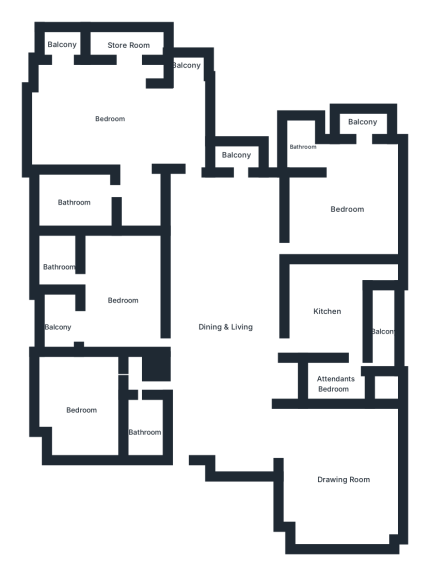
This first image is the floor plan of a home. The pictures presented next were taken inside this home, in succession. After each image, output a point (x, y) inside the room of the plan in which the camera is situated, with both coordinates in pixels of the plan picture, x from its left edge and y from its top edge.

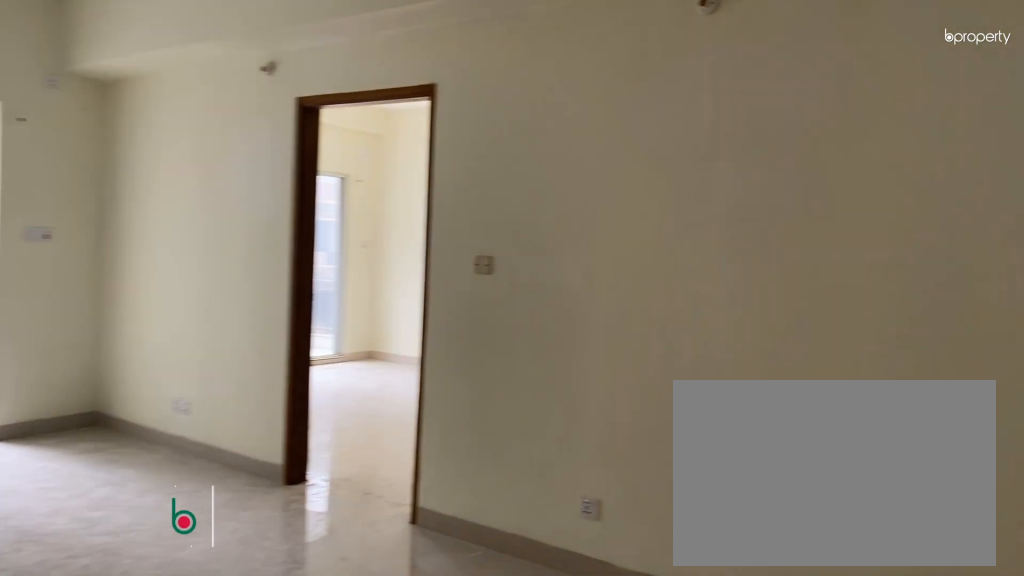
(227, 331)
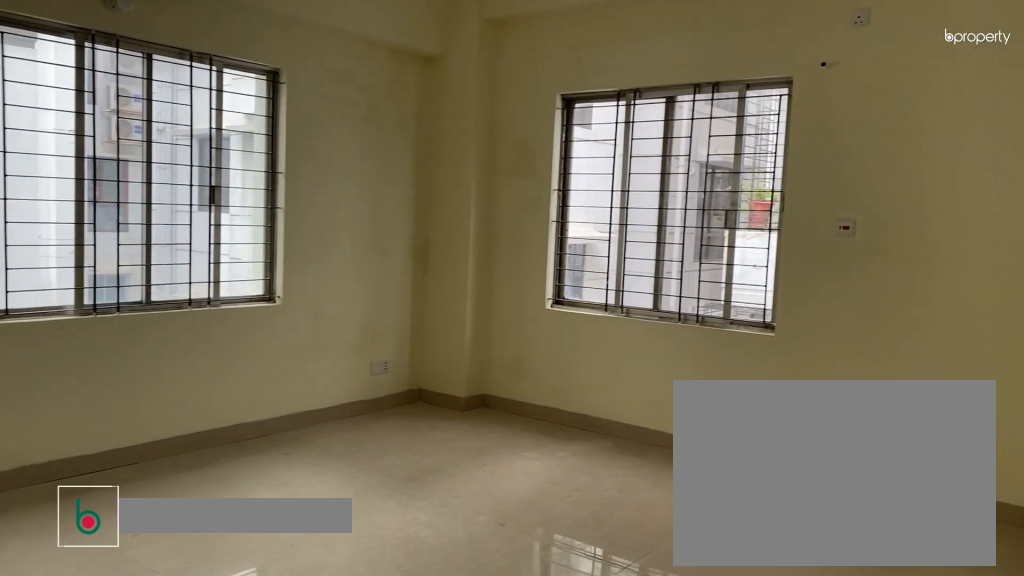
(342, 480)
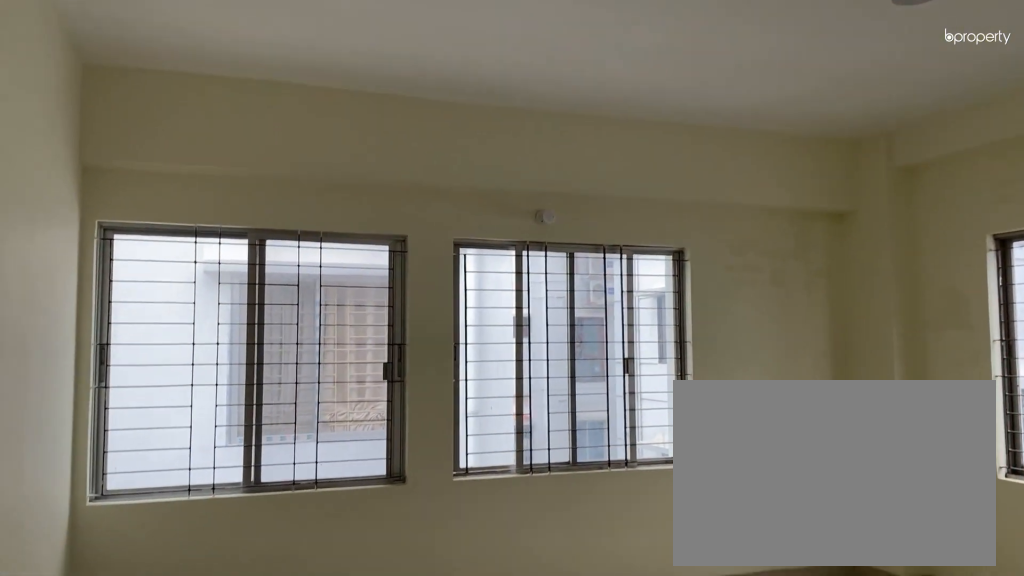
(342, 480)
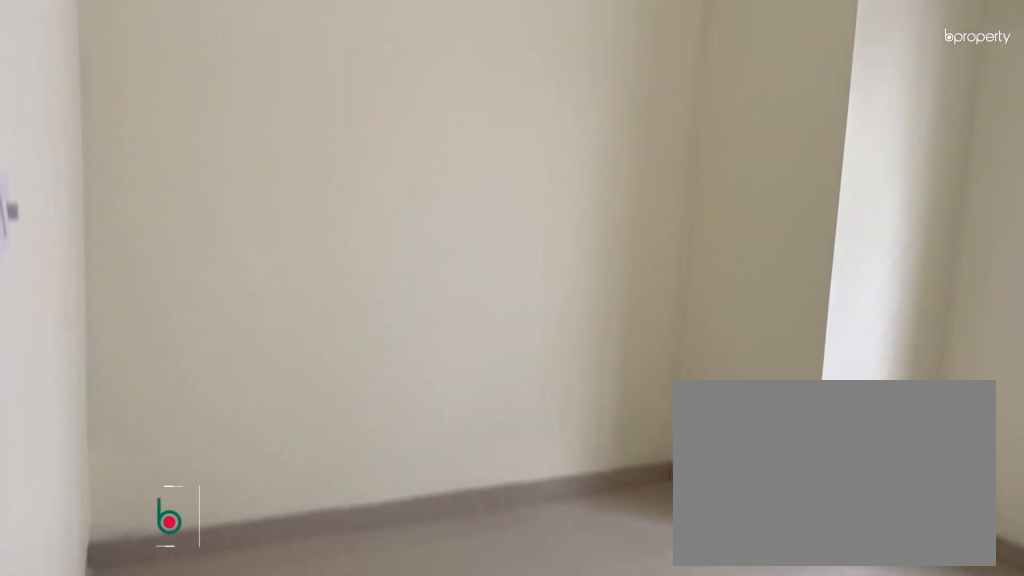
(83, 410)
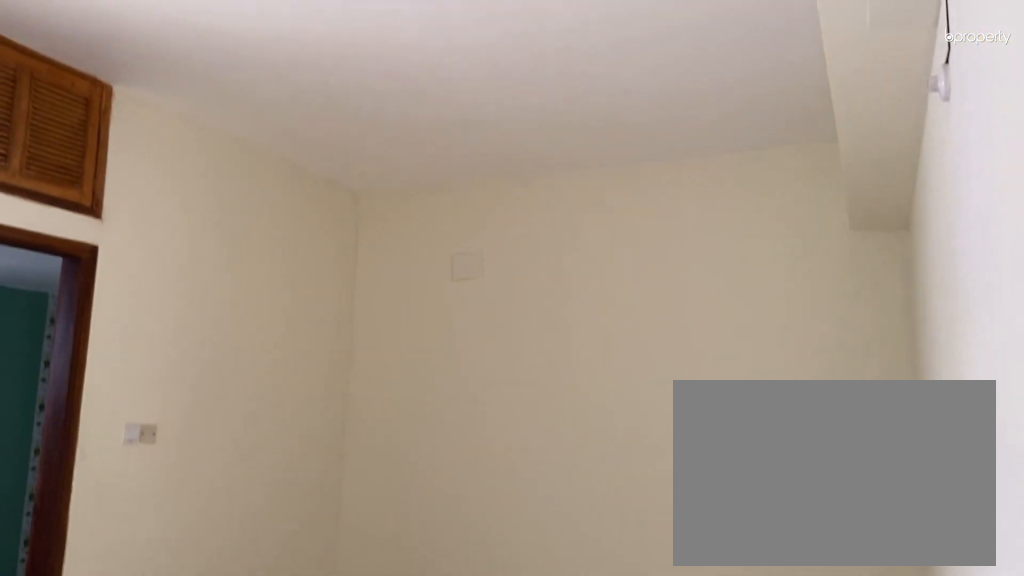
(124, 299)
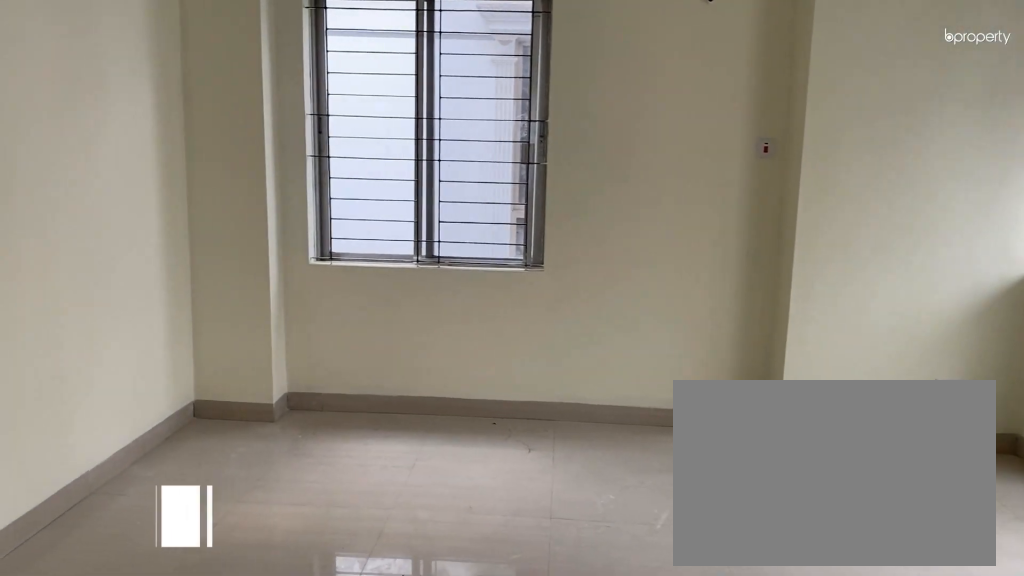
(113, 117)
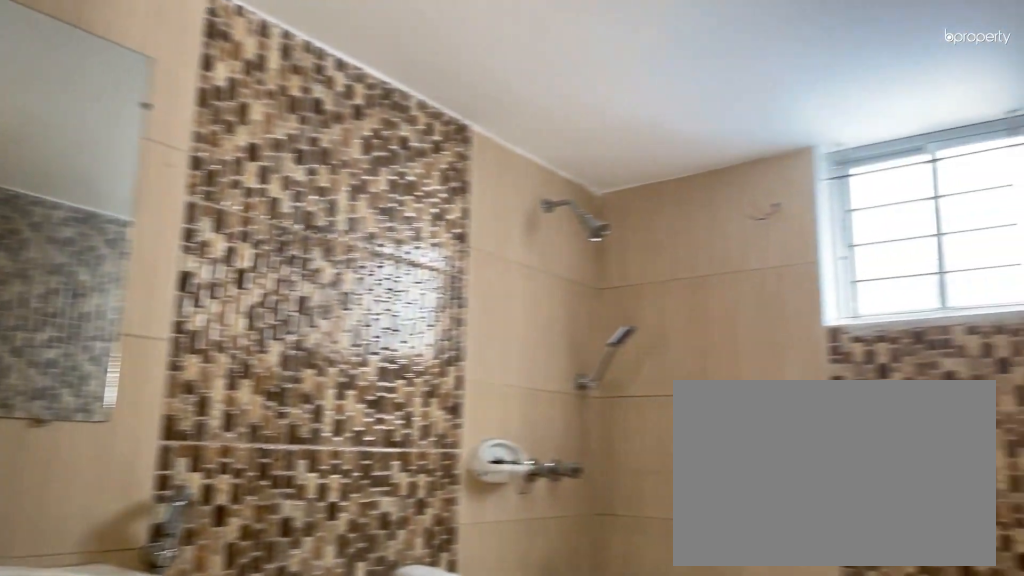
(76, 202)
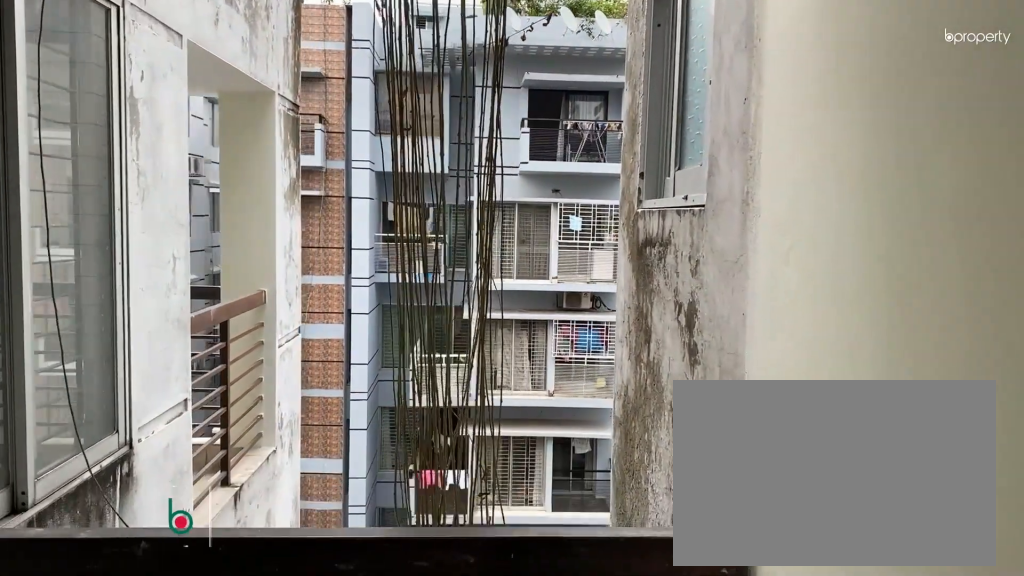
(237, 155)
